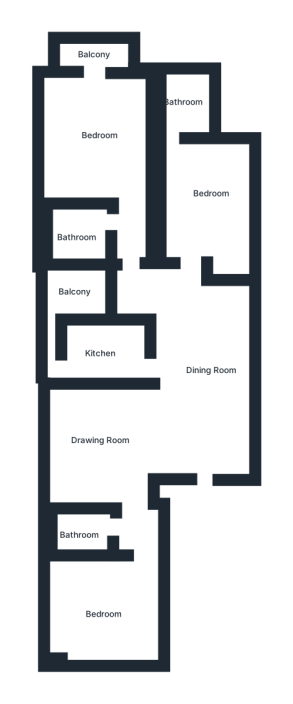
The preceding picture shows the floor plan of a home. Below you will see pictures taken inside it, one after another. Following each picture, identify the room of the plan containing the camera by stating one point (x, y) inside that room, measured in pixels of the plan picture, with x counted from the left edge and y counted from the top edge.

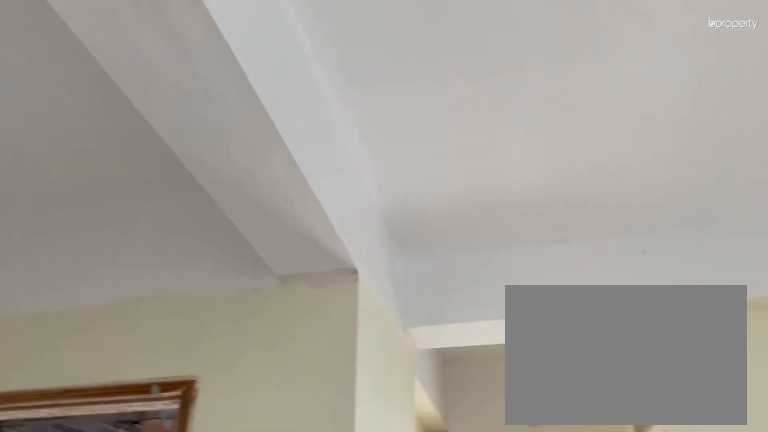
(94, 435)
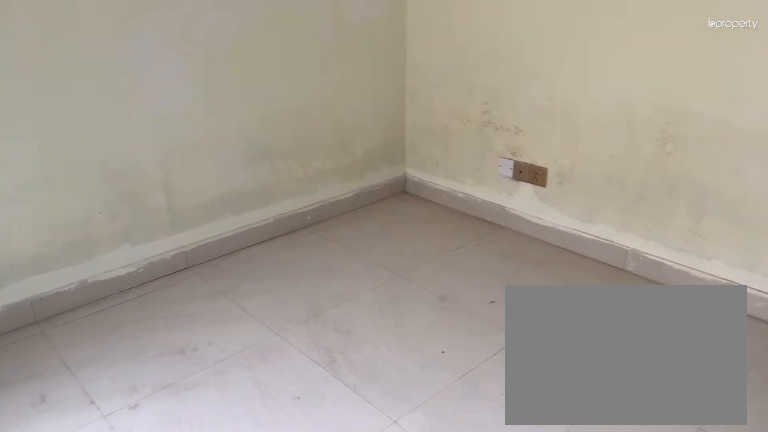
(102, 611)
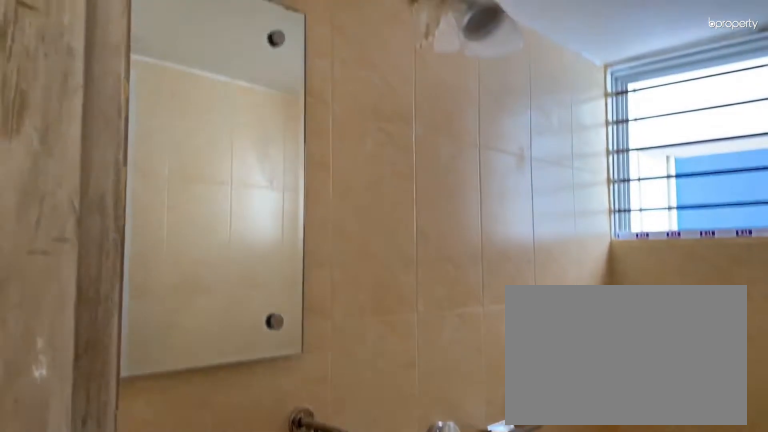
(85, 528)
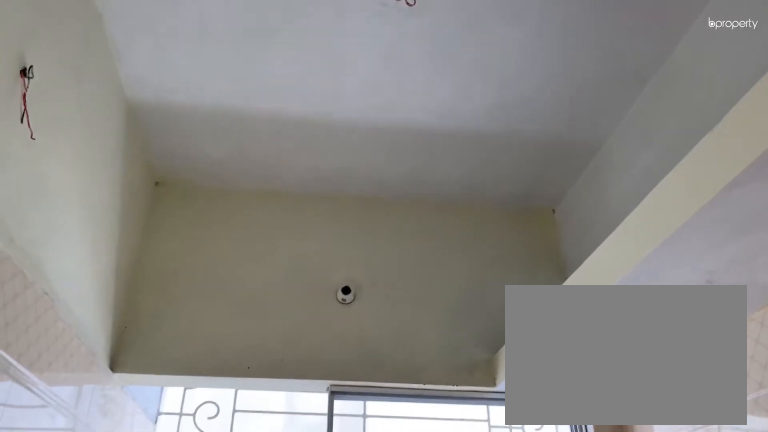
(104, 349)
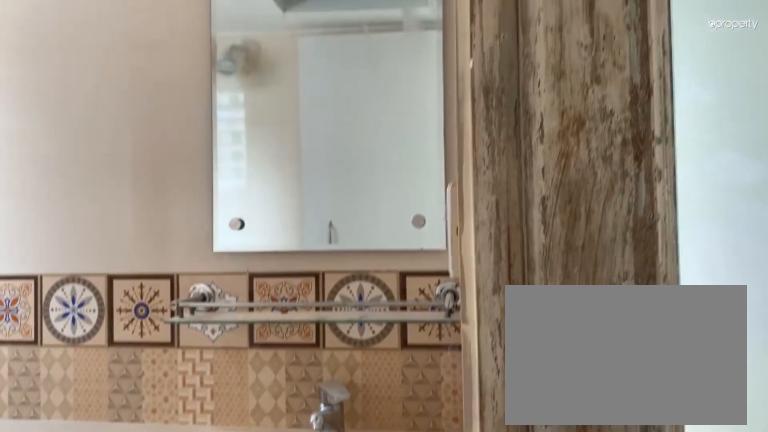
(184, 106)
